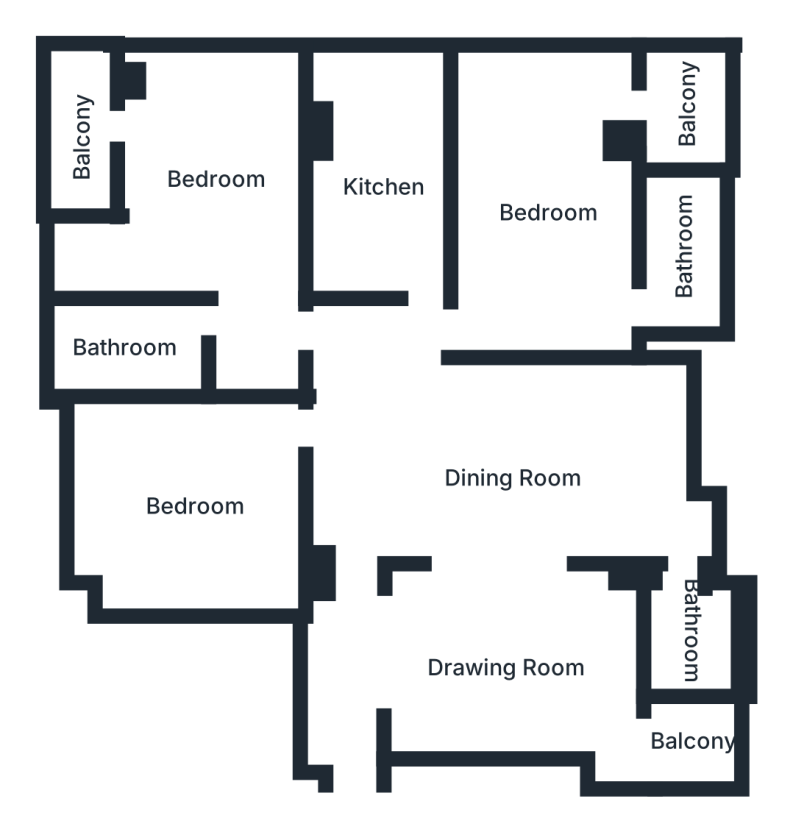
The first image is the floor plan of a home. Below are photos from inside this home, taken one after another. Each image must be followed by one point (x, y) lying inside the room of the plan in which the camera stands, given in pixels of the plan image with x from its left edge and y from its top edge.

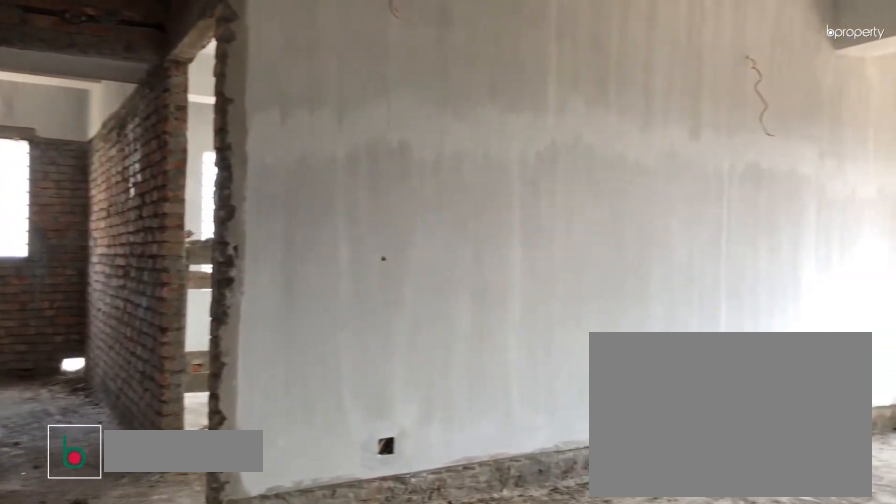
(523, 473)
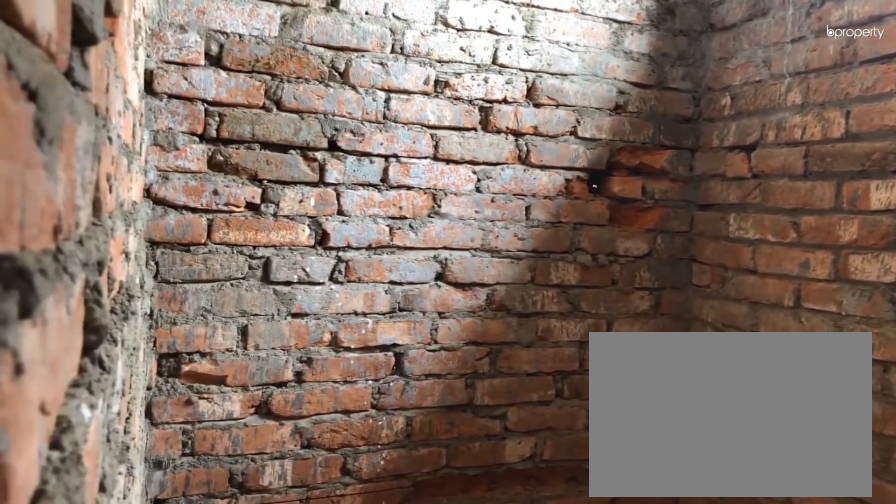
(692, 638)
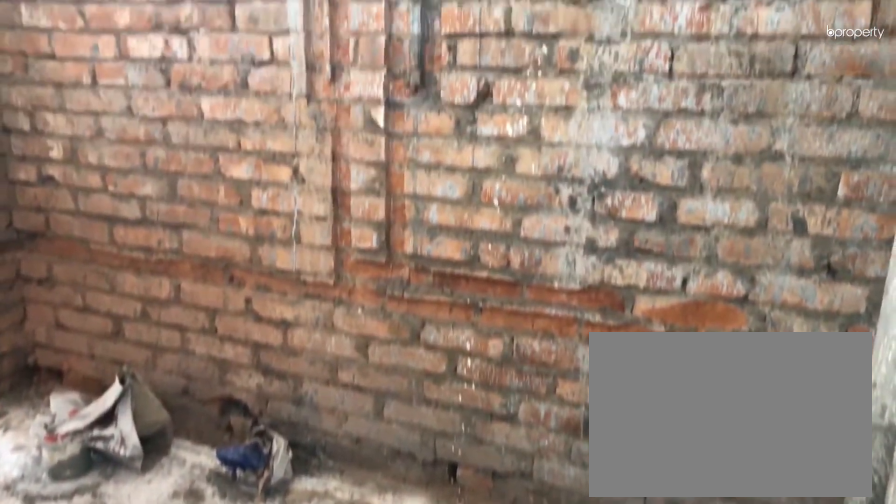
(693, 637)
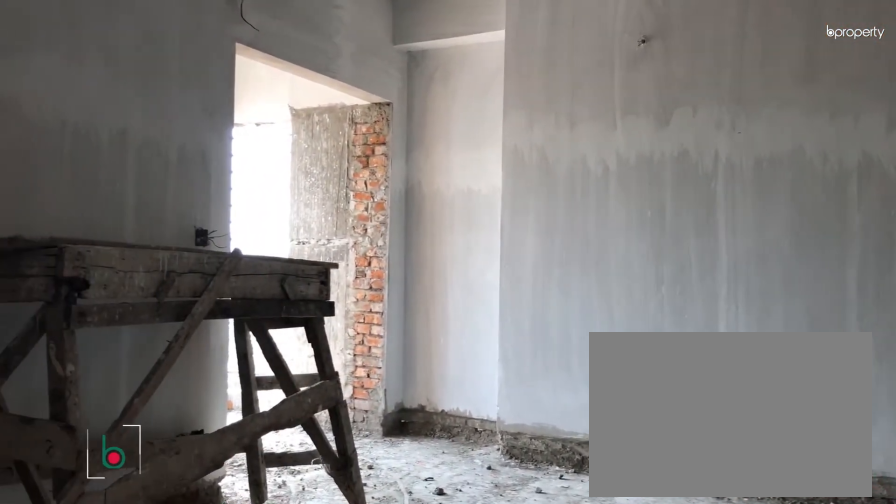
(505, 671)
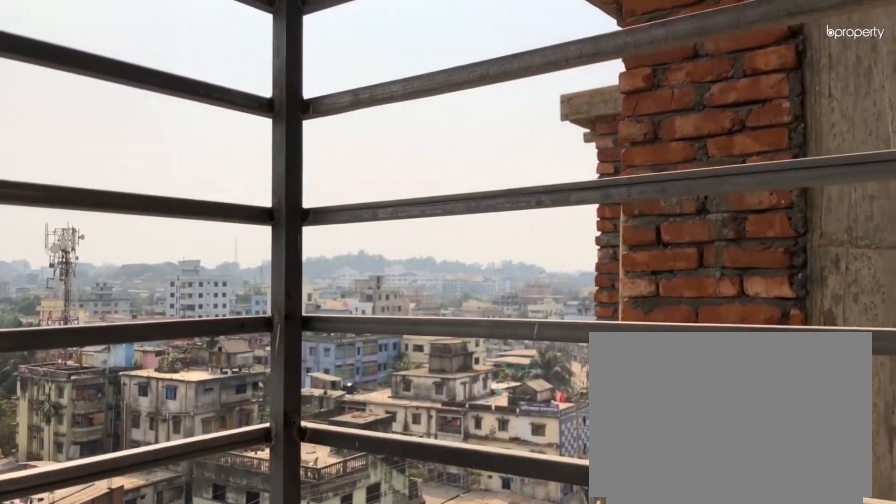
(694, 745)
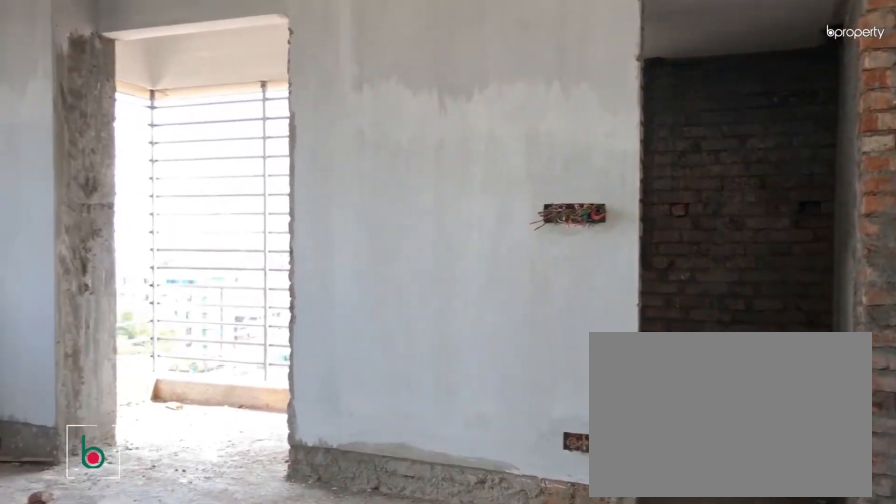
(563, 206)
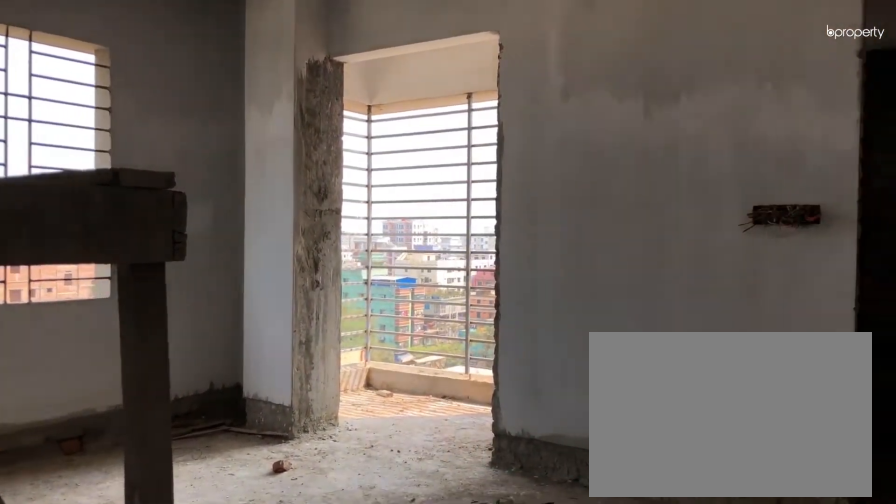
(563, 206)
